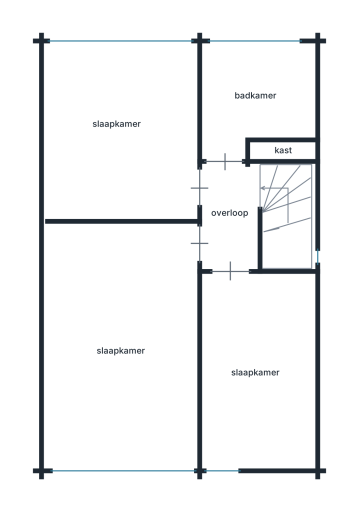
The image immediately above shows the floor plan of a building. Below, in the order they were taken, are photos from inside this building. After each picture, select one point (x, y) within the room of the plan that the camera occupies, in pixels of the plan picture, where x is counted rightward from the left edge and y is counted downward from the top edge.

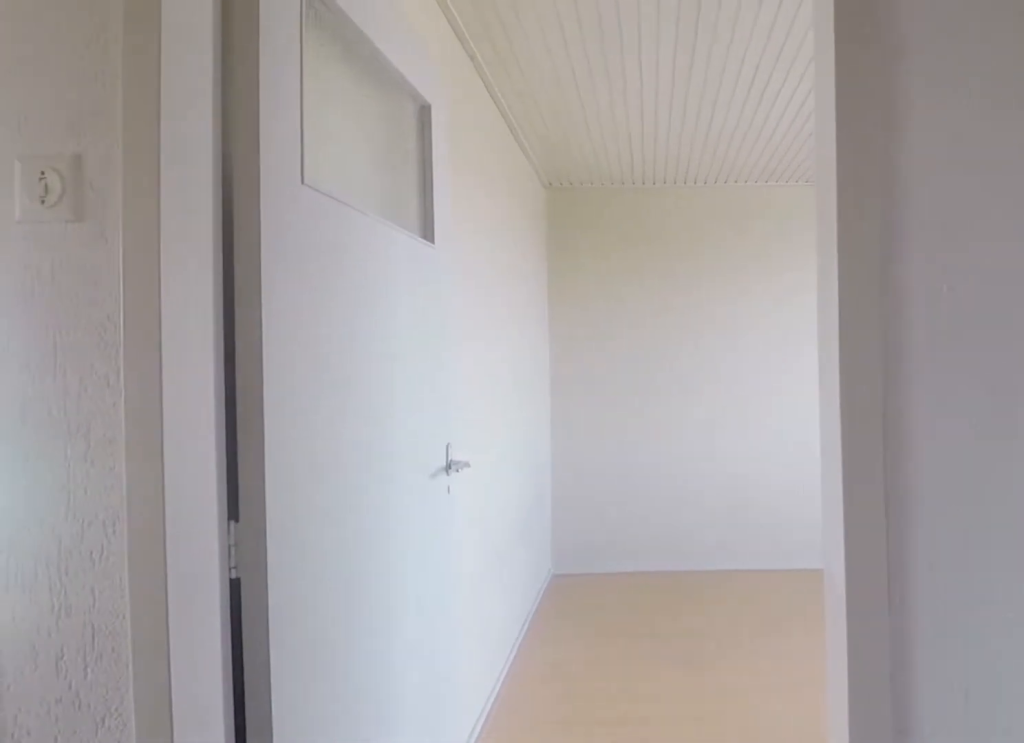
(229, 216)
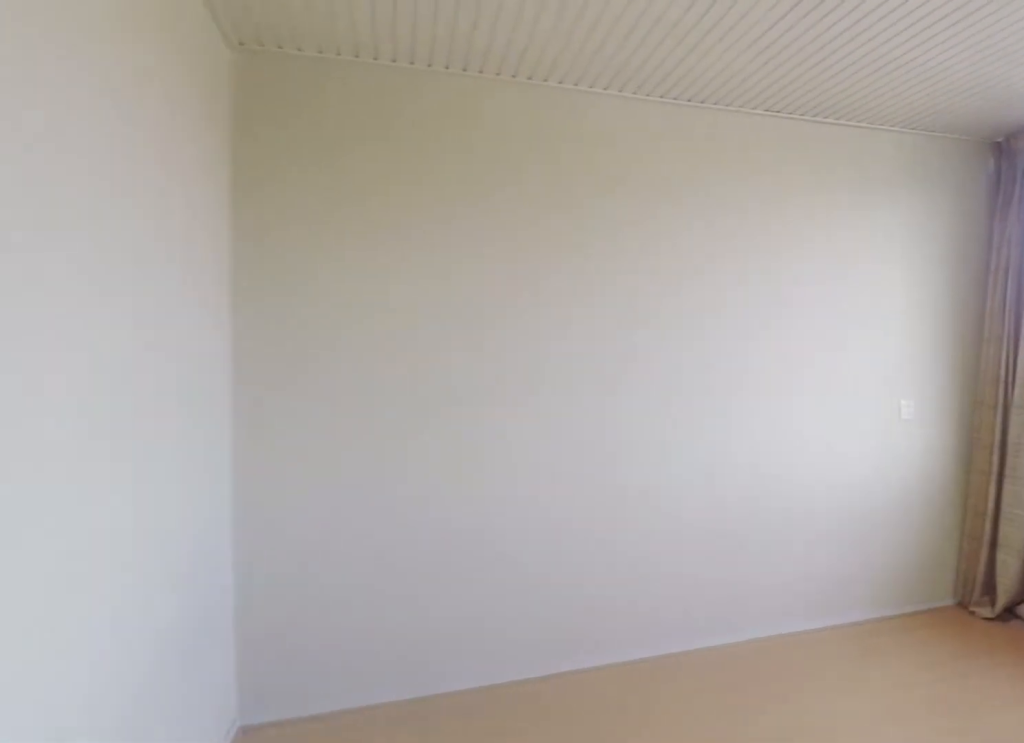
(122, 140)
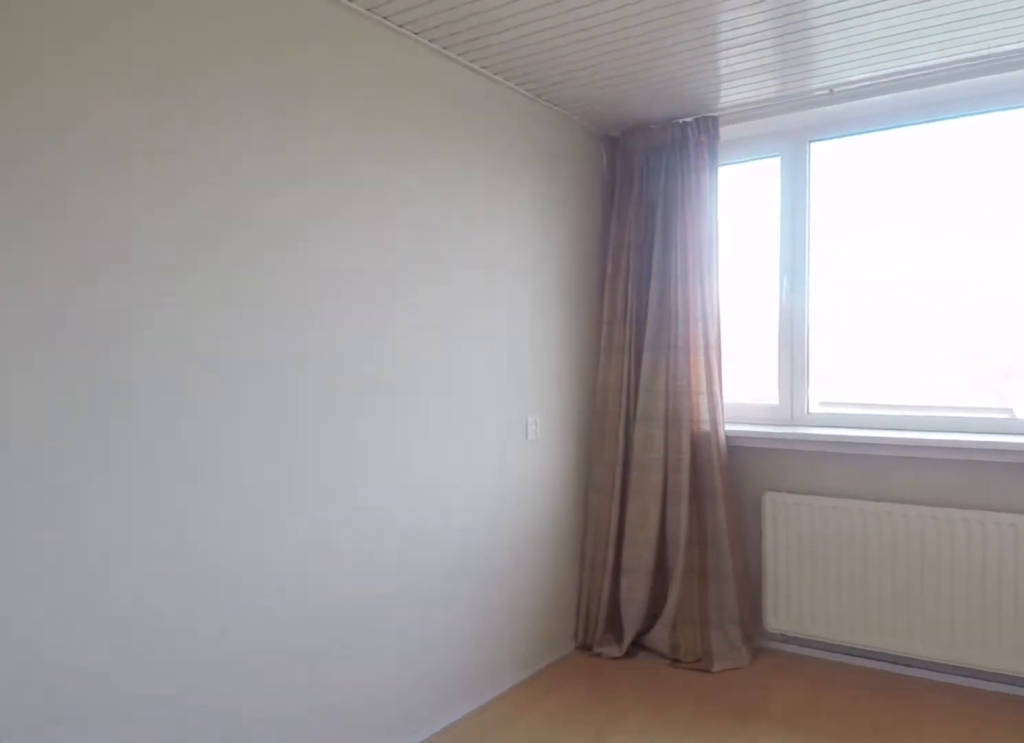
(122, 140)
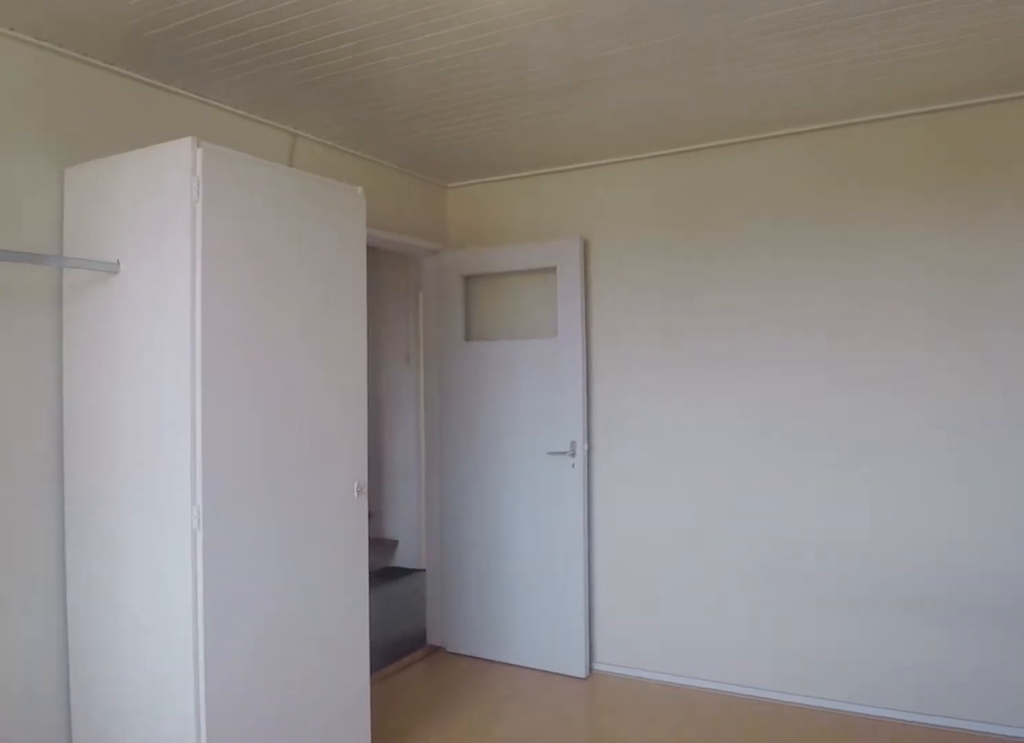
(131, 122)
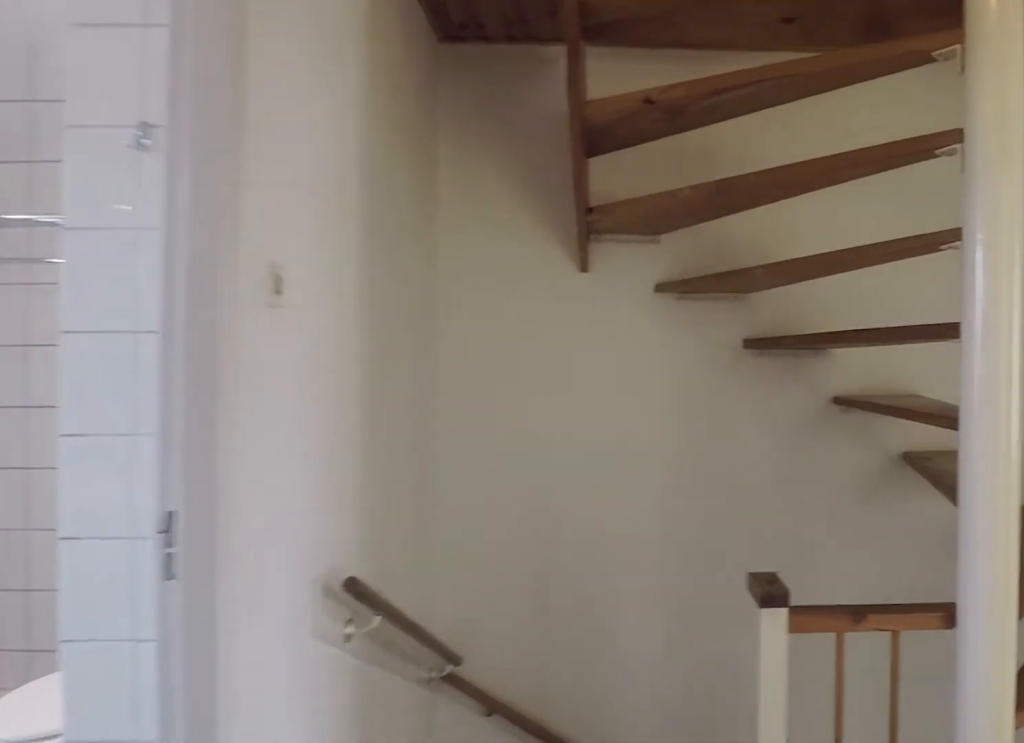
(230, 216)
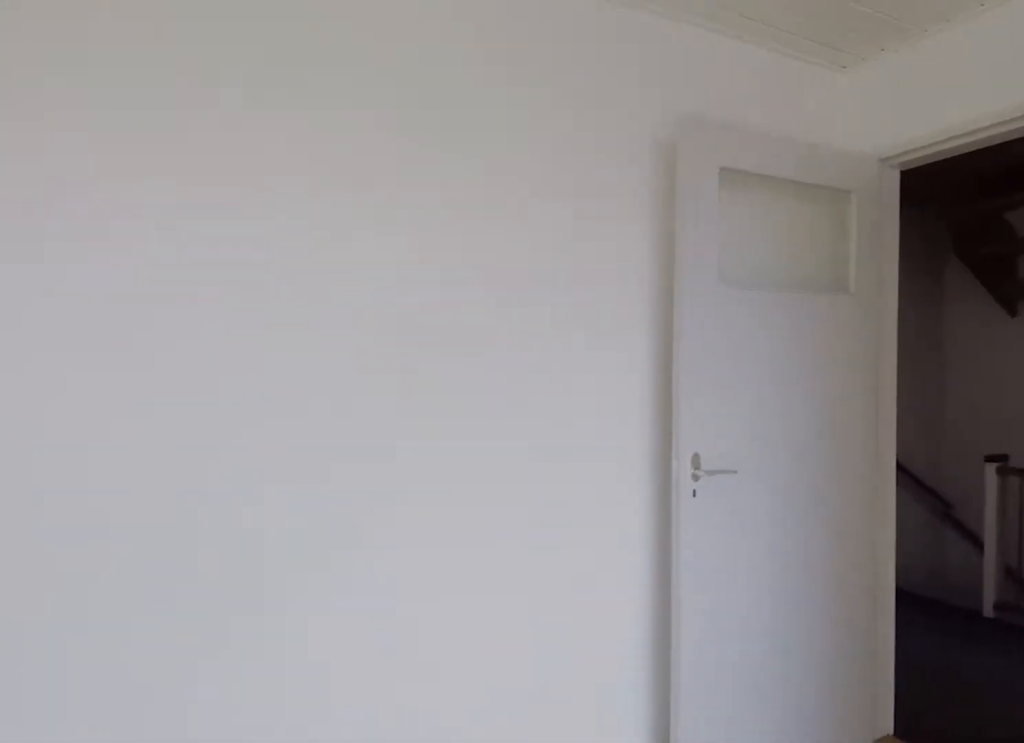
(124, 344)
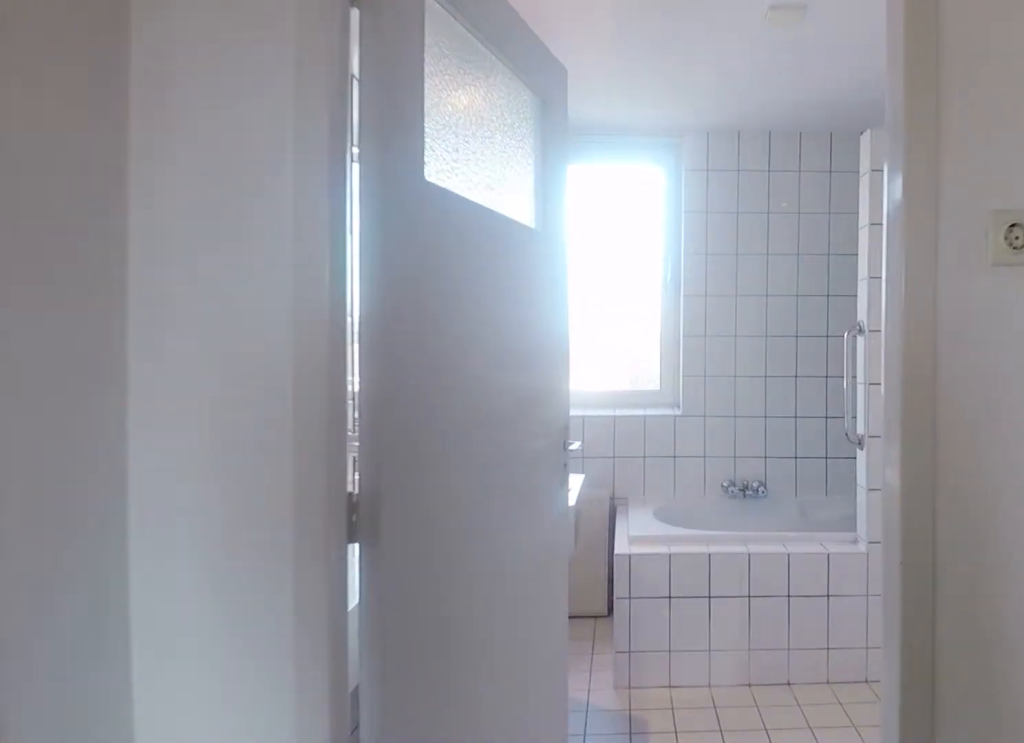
(230, 216)
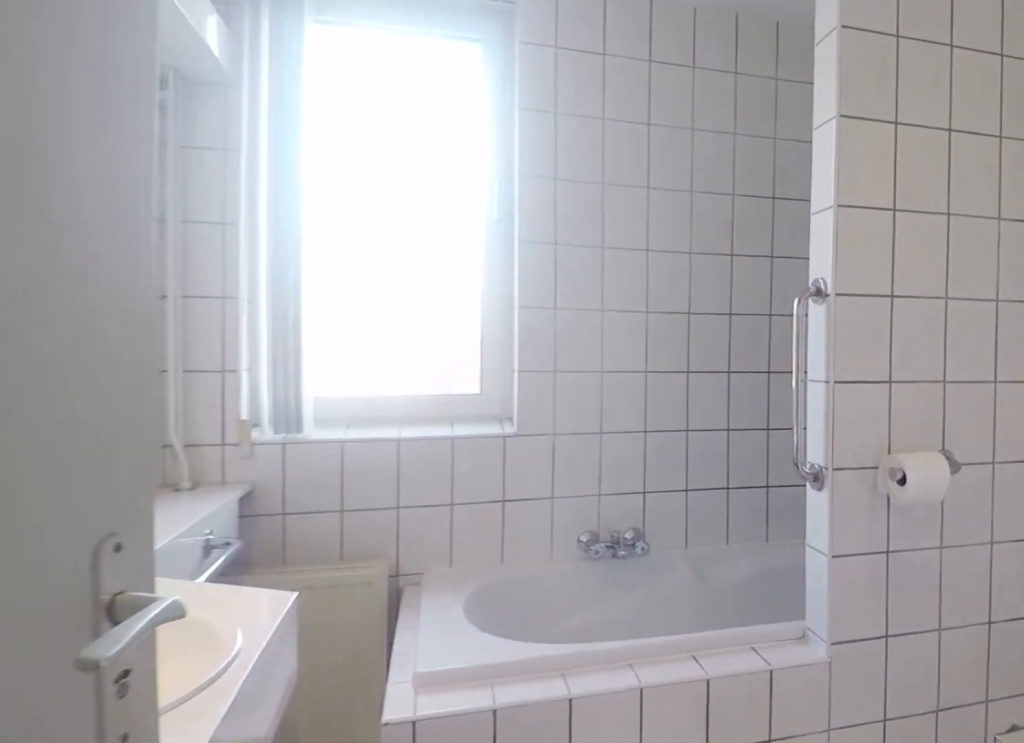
(253, 97)
